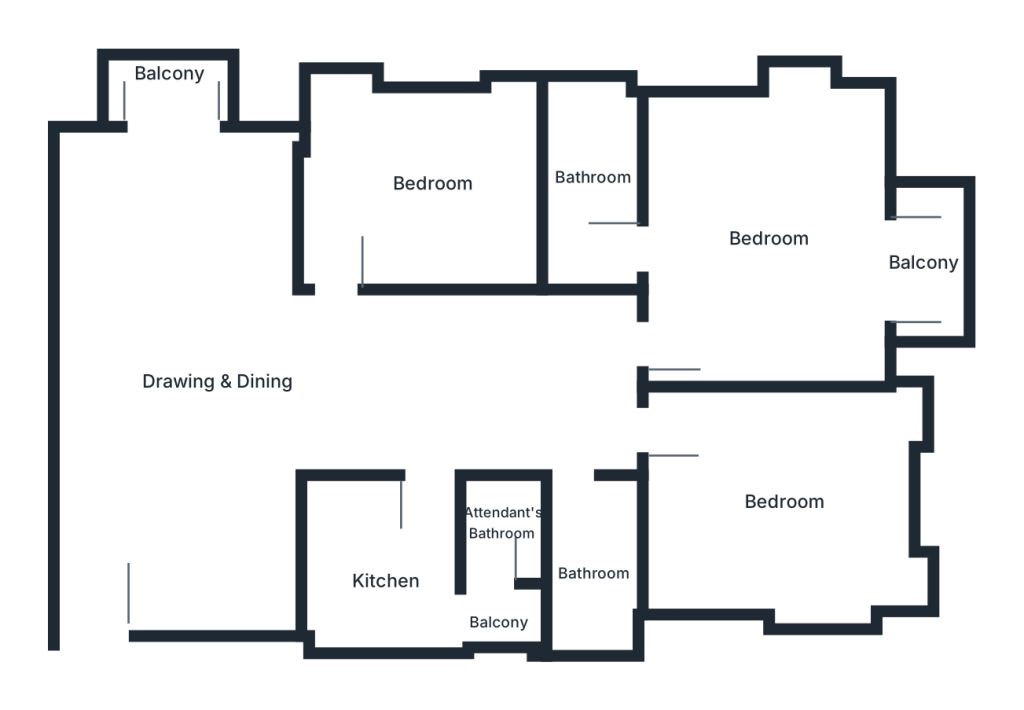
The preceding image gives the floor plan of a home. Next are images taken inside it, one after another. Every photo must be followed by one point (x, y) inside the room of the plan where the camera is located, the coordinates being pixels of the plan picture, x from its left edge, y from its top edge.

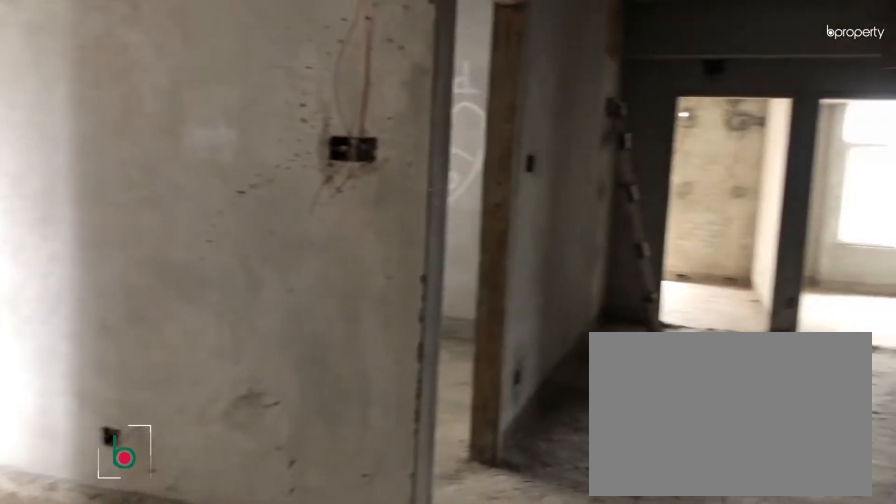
(187, 376)
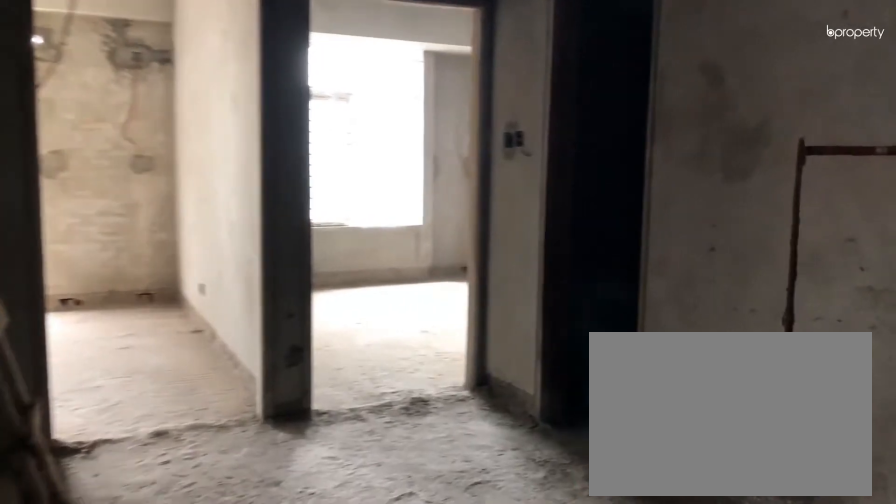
(468, 379)
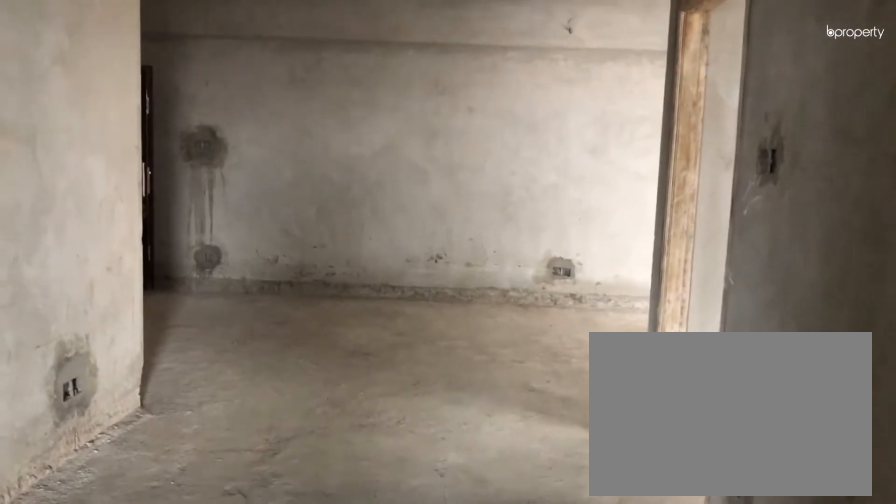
(468, 379)
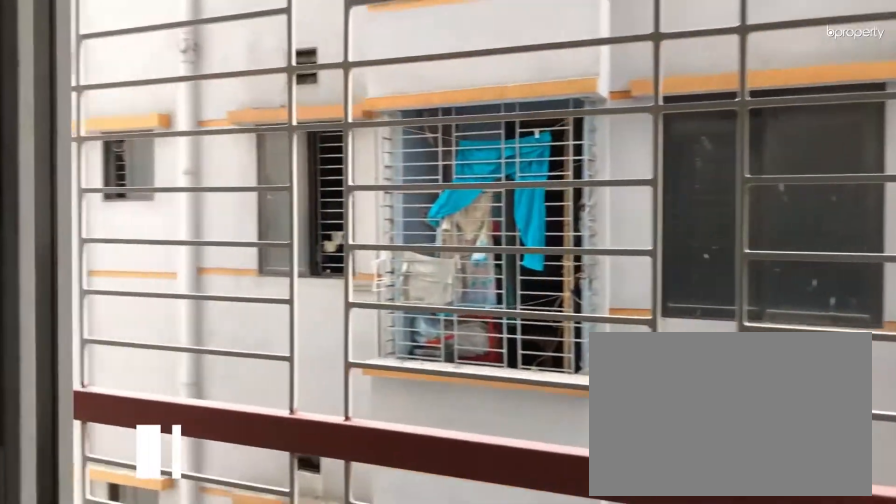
(168, 83)
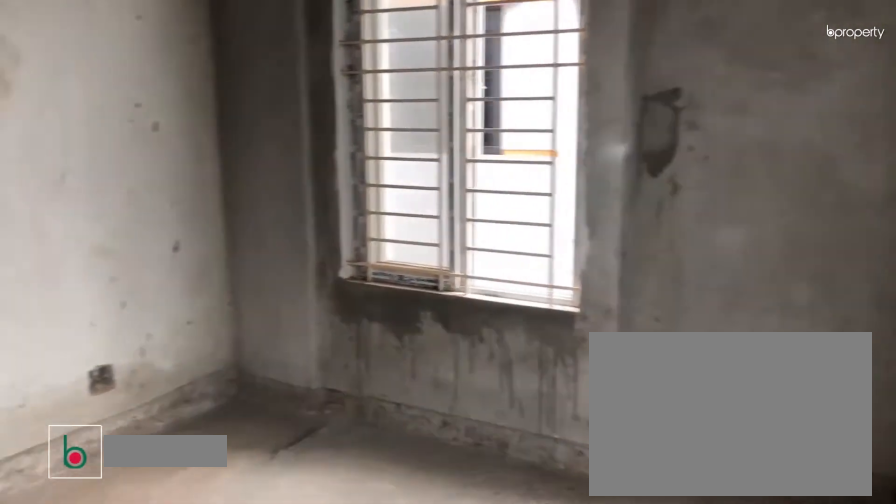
(770, 233)
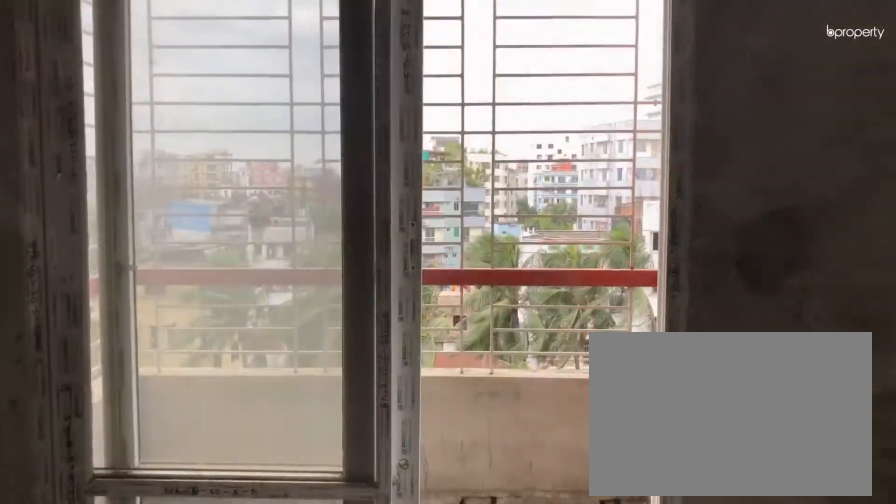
(778, 236)
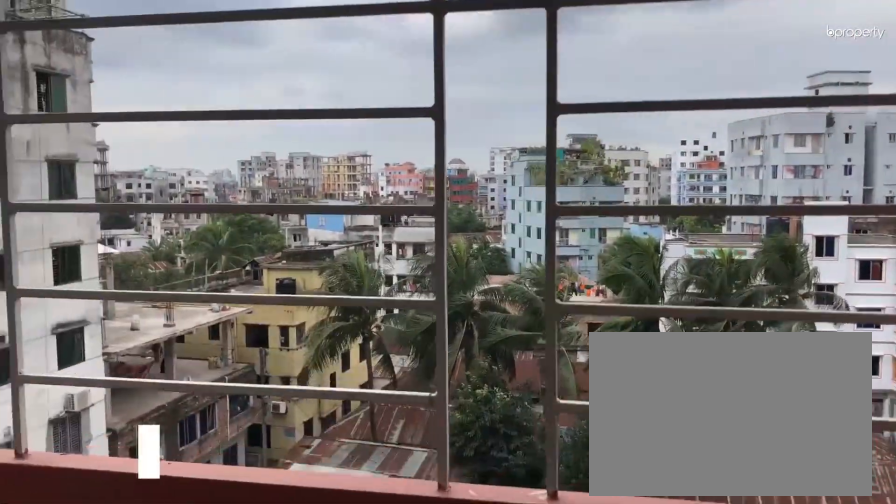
(922, 256)
